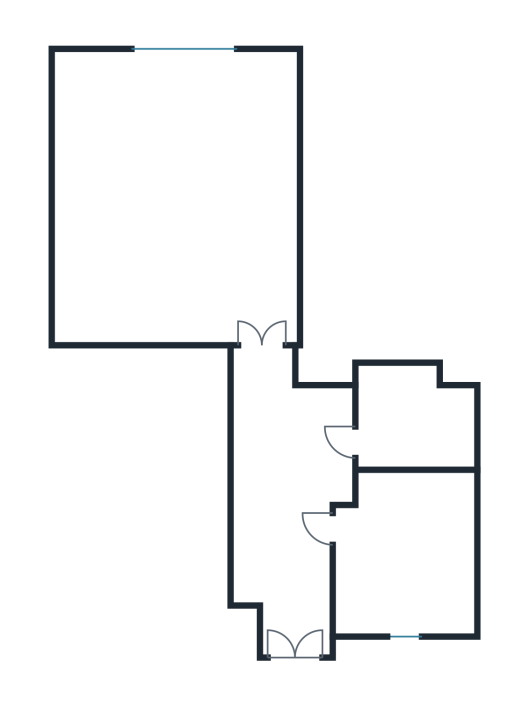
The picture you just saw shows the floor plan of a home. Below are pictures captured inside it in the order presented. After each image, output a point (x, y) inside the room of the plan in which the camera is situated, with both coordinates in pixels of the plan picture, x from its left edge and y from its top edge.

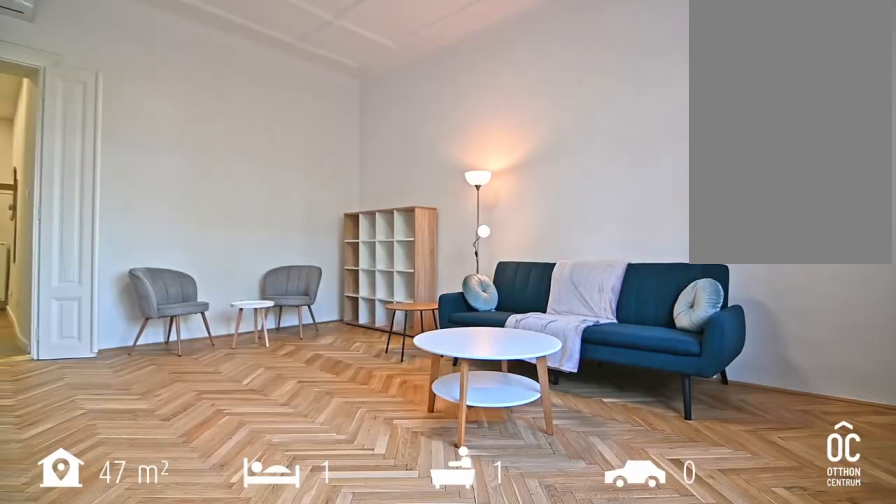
(174, 202)
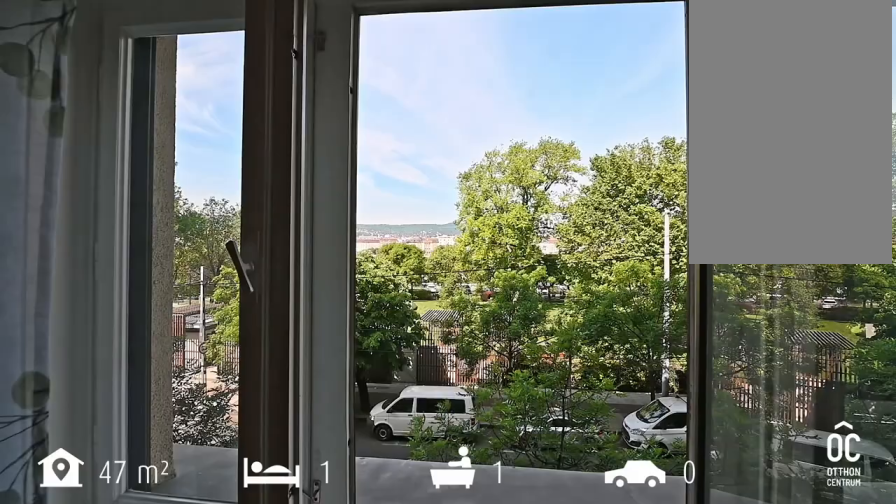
(174, 202)
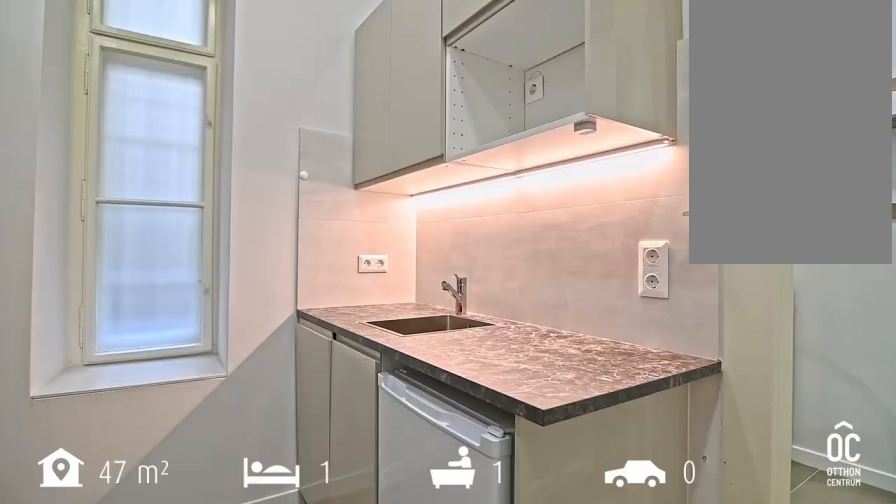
(407, 552)
